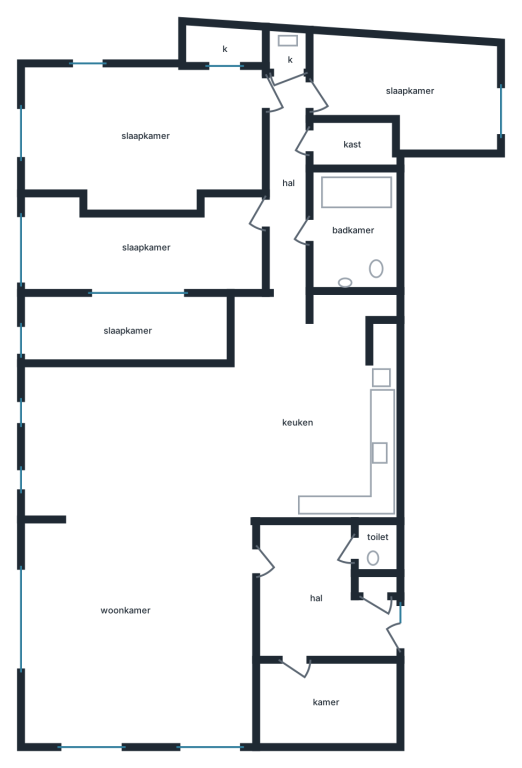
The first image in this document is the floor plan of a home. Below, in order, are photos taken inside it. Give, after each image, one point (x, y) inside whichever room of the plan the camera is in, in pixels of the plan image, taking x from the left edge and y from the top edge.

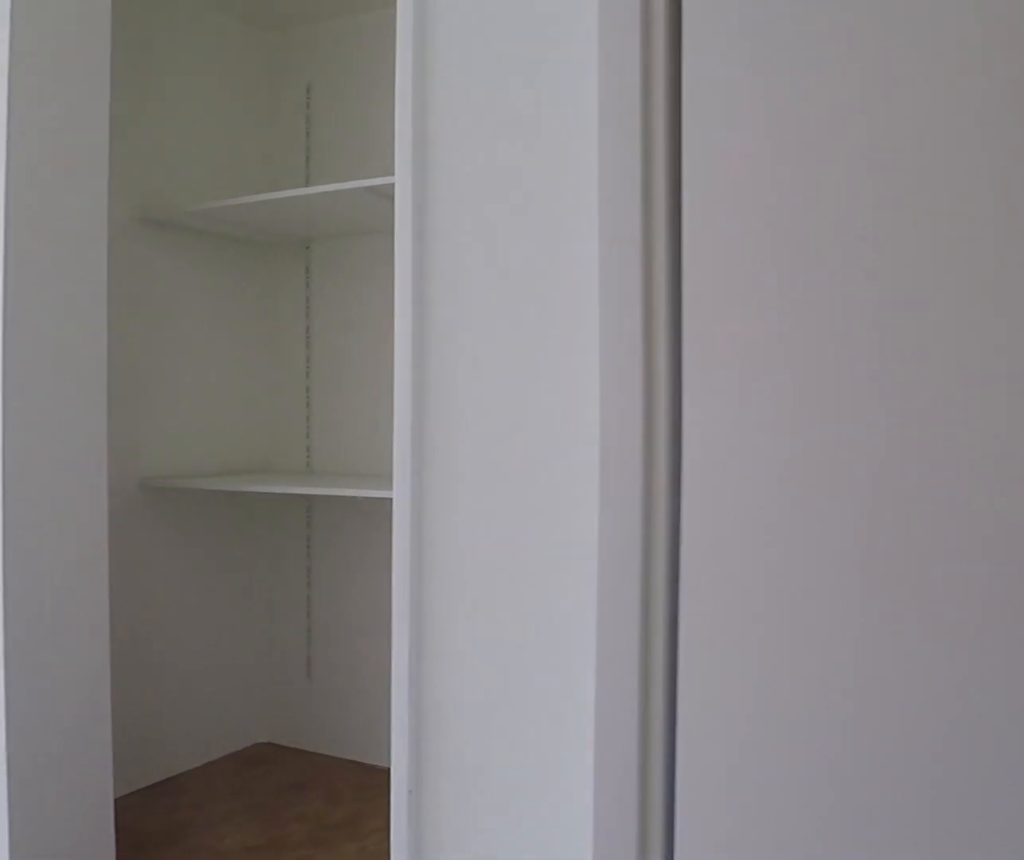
(288, 180)
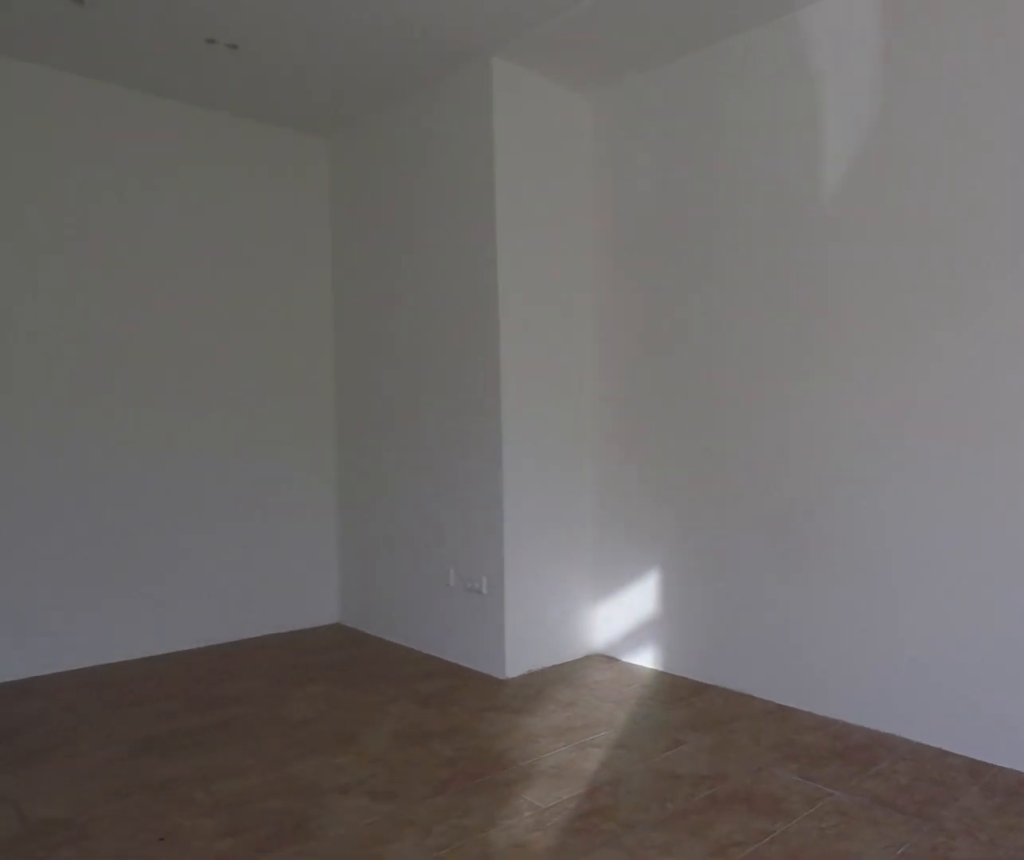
(145, 135)
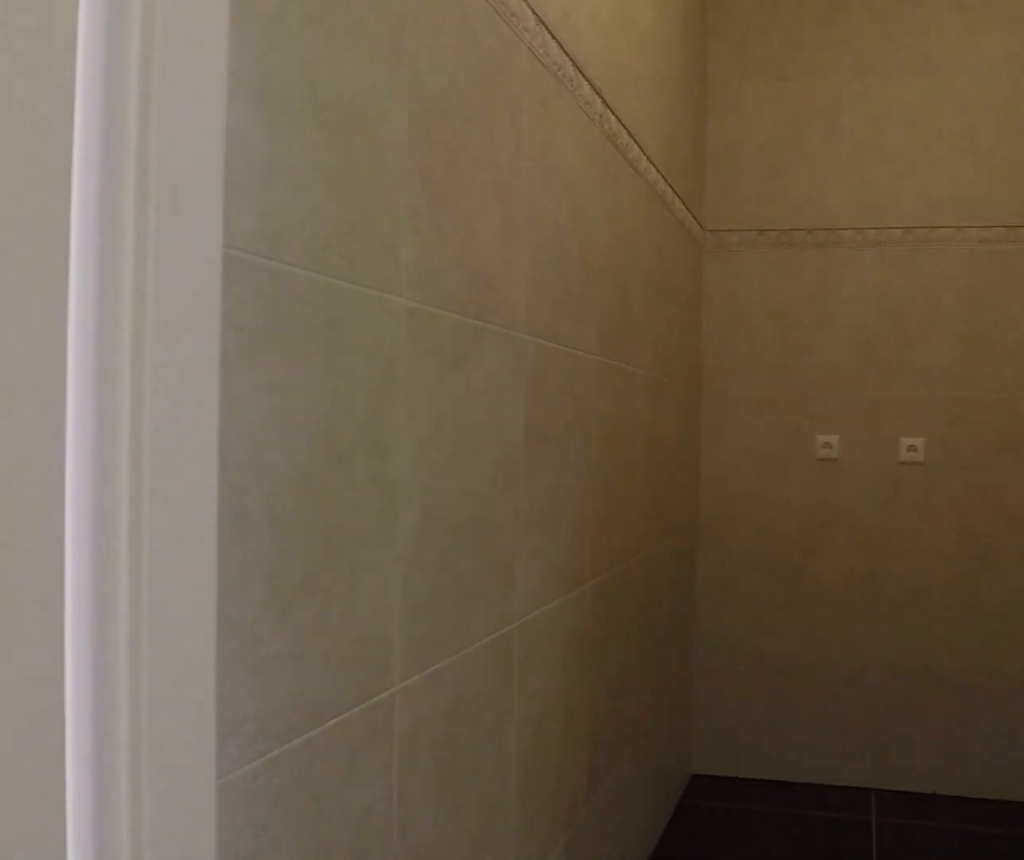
(288, 180)
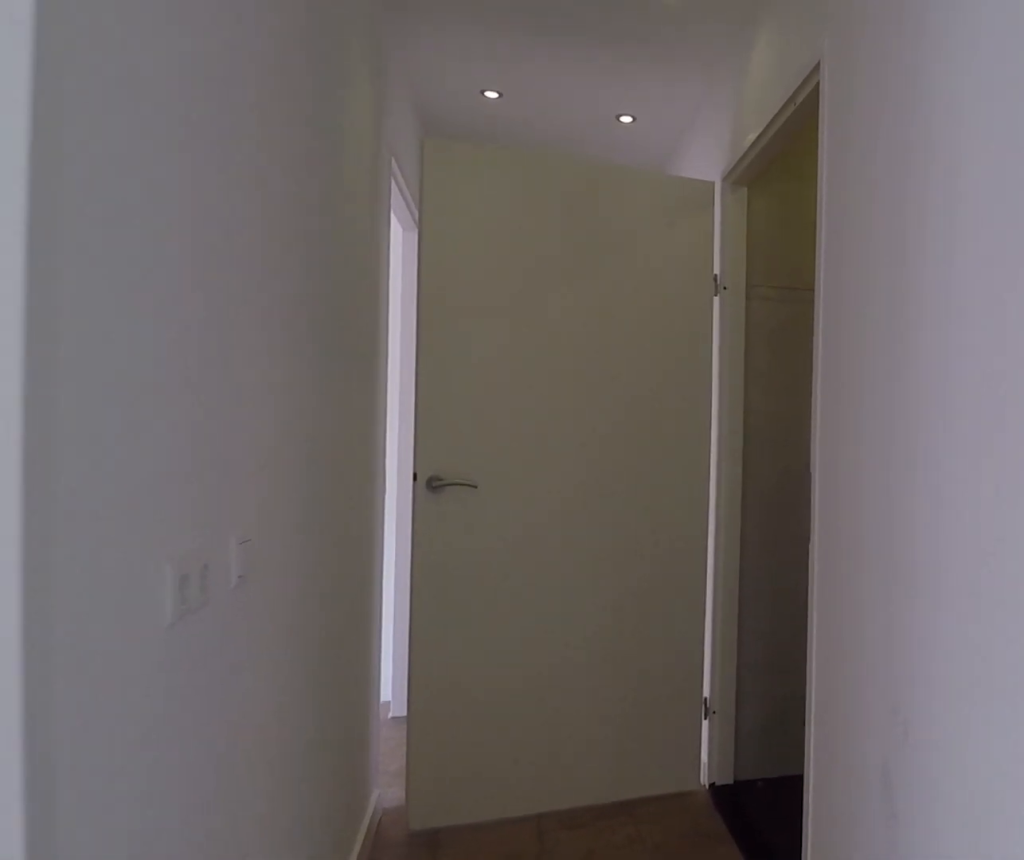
(288, 180)
